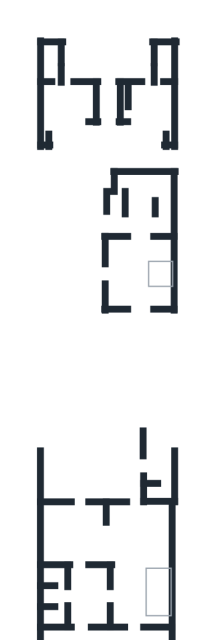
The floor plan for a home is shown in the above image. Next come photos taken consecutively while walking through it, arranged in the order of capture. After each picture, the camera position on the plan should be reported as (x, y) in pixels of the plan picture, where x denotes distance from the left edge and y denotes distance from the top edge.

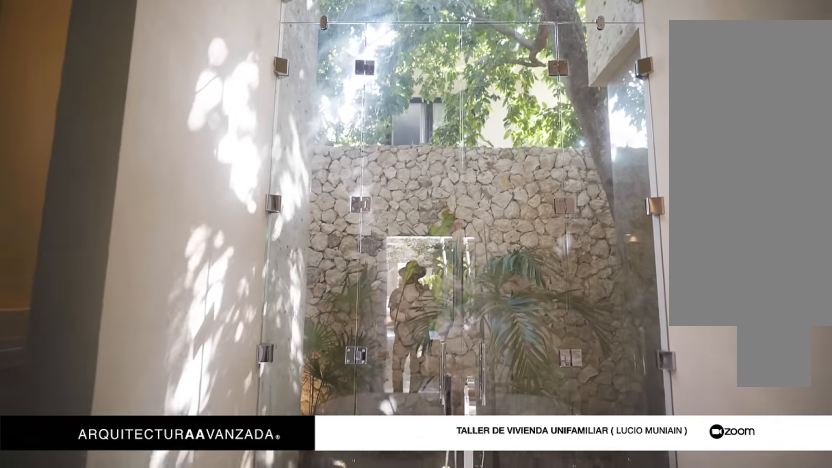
(138, 289)
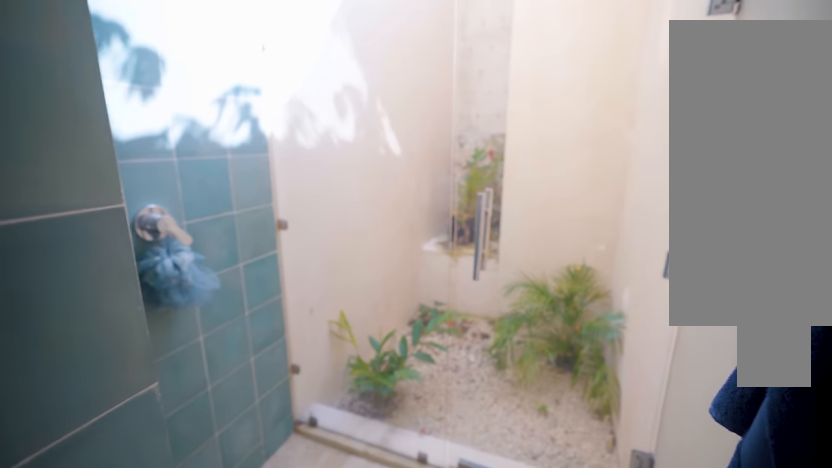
(55, 70)
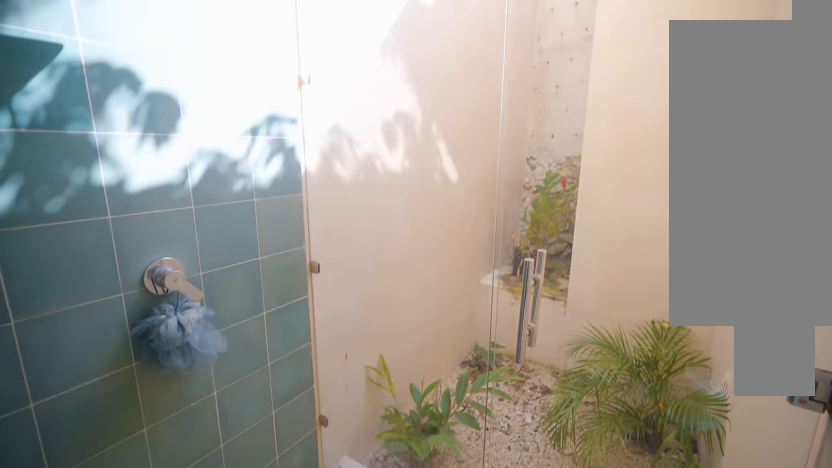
(51, 63)
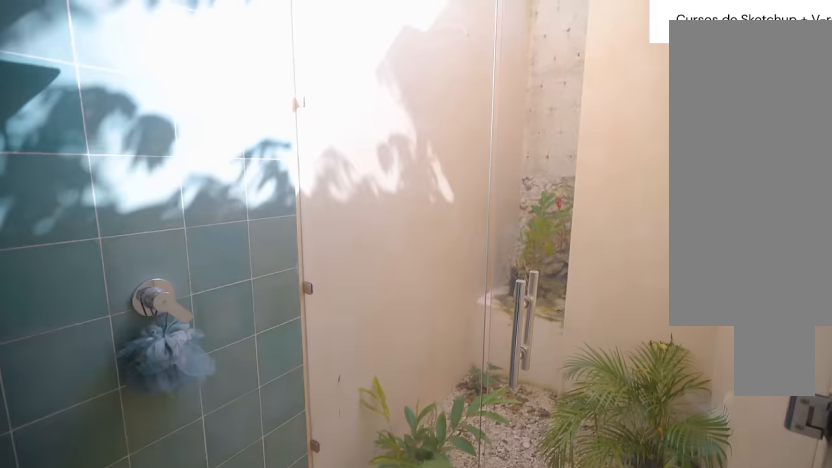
(52, 62)
